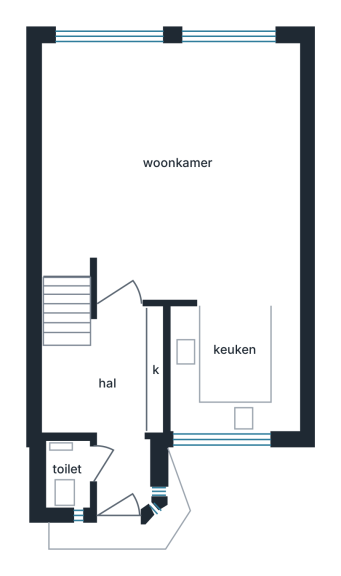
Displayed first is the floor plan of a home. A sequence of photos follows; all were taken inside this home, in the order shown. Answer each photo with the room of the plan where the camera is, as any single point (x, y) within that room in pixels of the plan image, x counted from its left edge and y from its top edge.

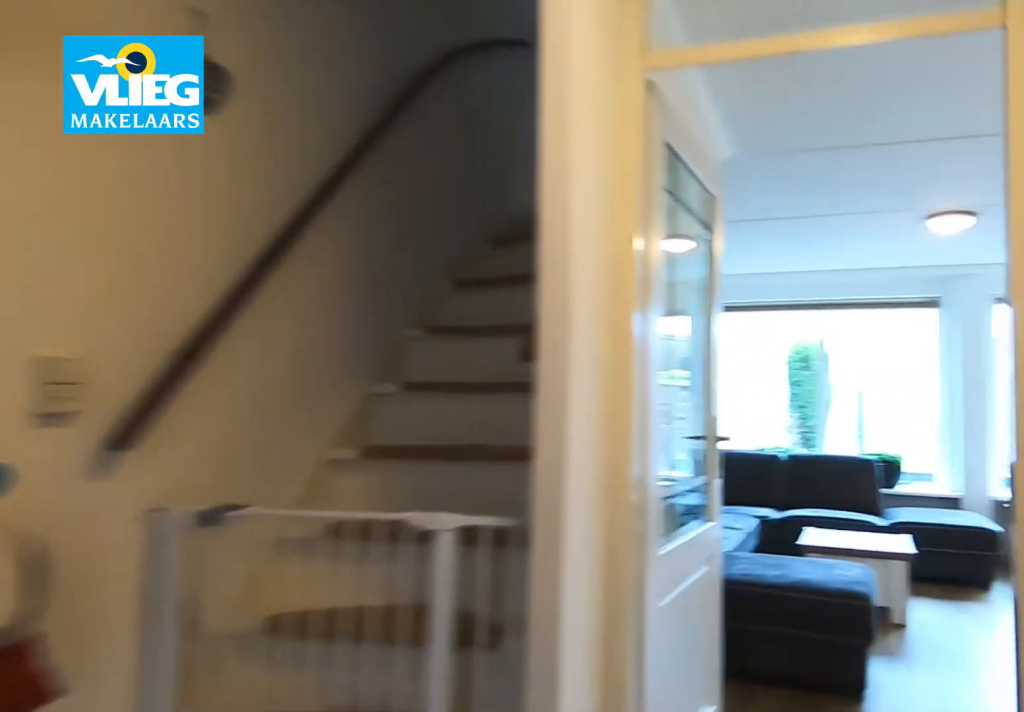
(104, 403)
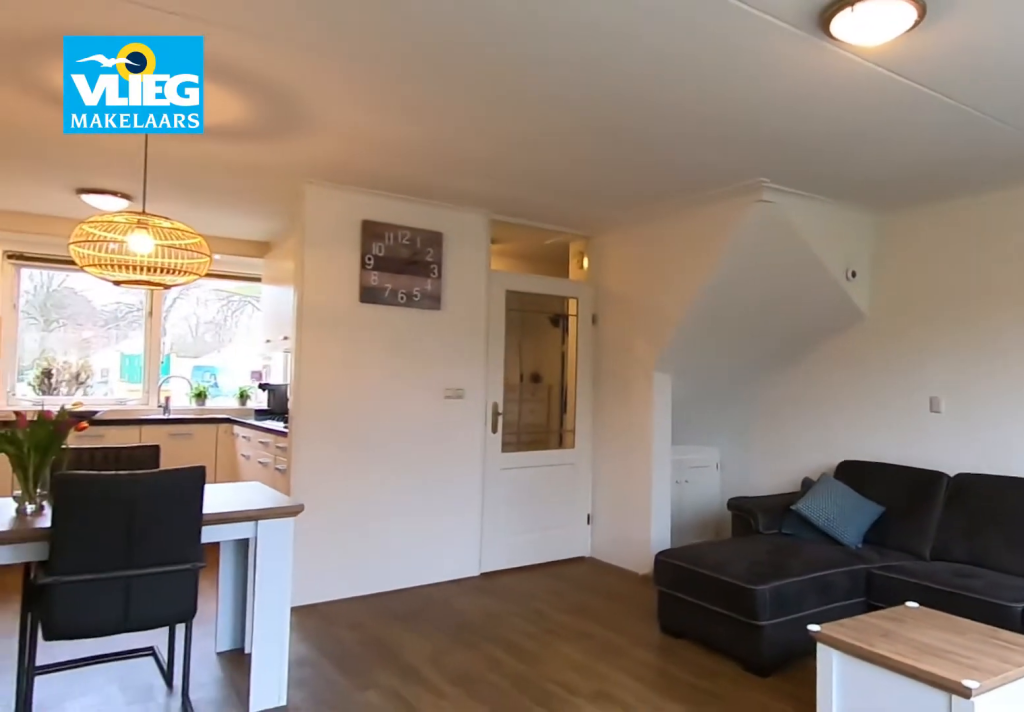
(166, 116)
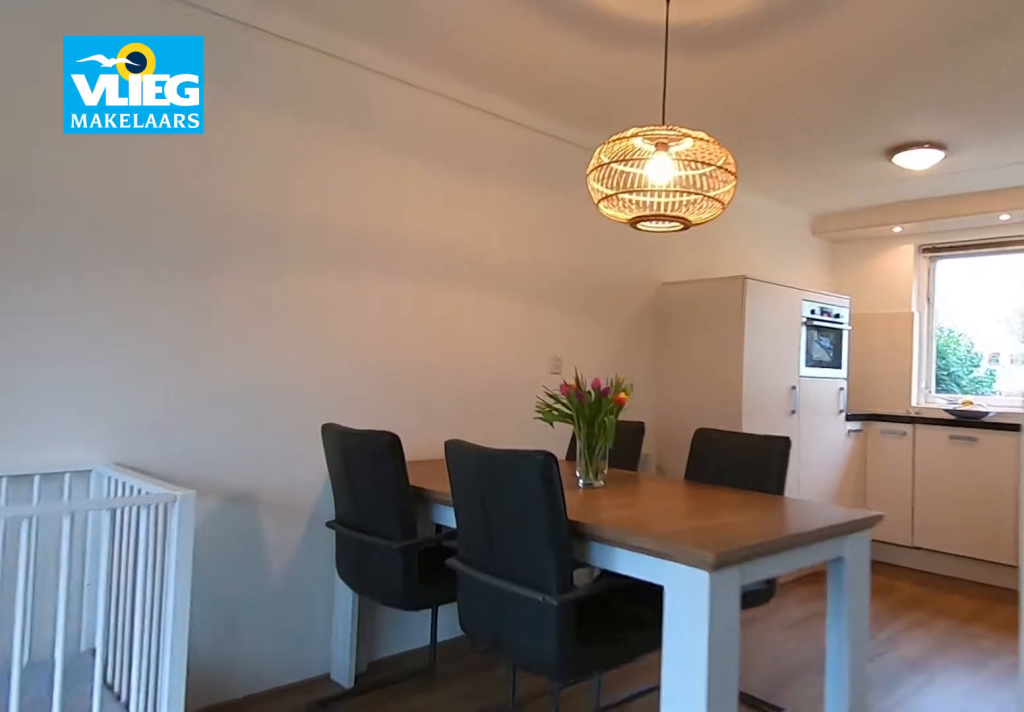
(166, 116)
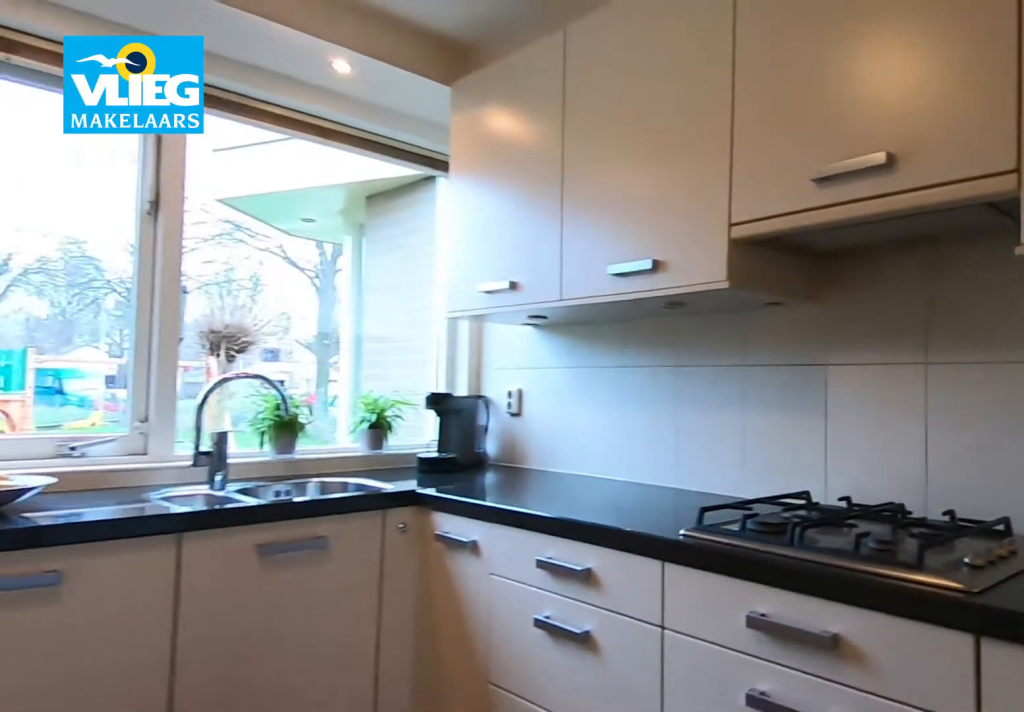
(236, 367)
